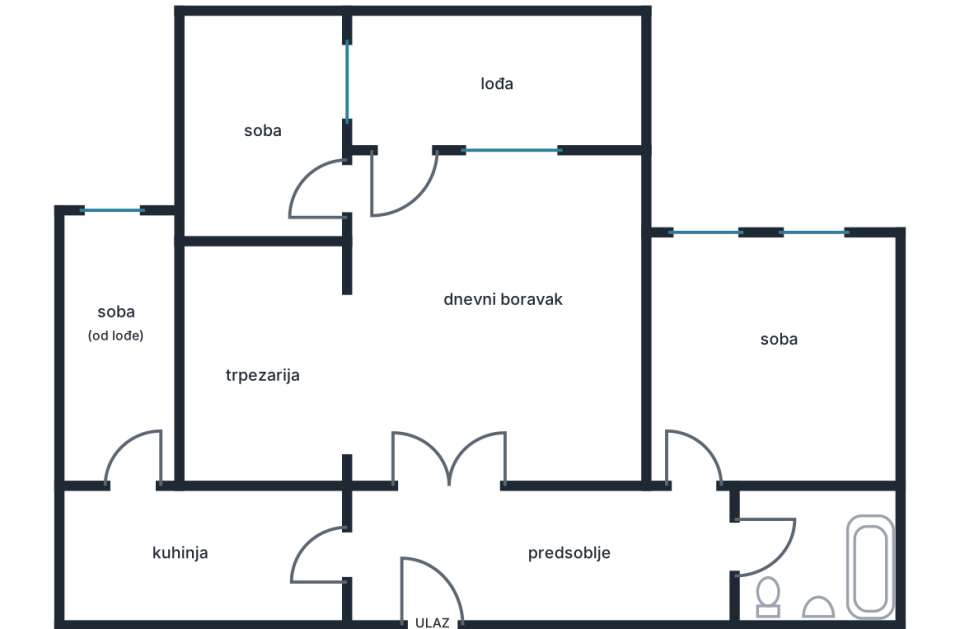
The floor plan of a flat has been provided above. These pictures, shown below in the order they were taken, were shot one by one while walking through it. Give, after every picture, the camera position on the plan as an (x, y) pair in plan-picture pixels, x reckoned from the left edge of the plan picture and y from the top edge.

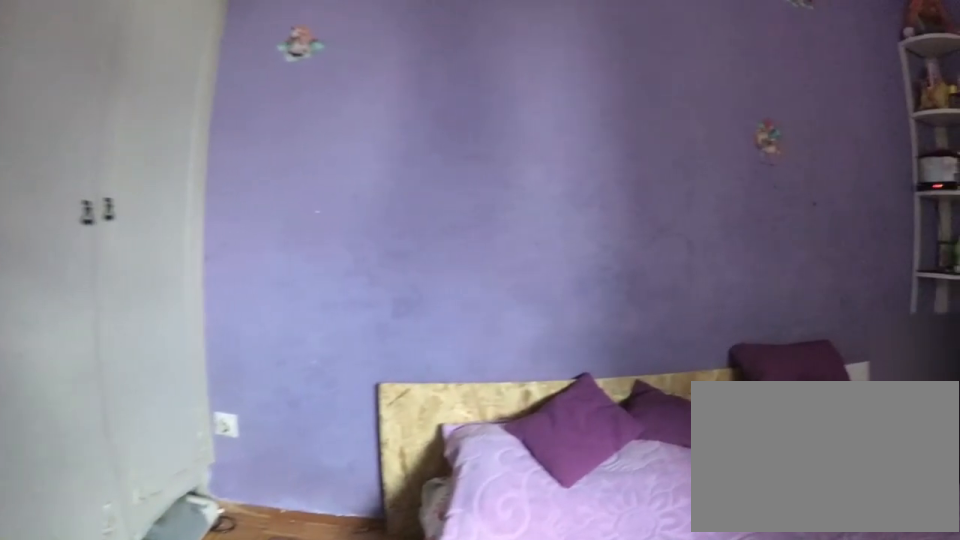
(308, 219)
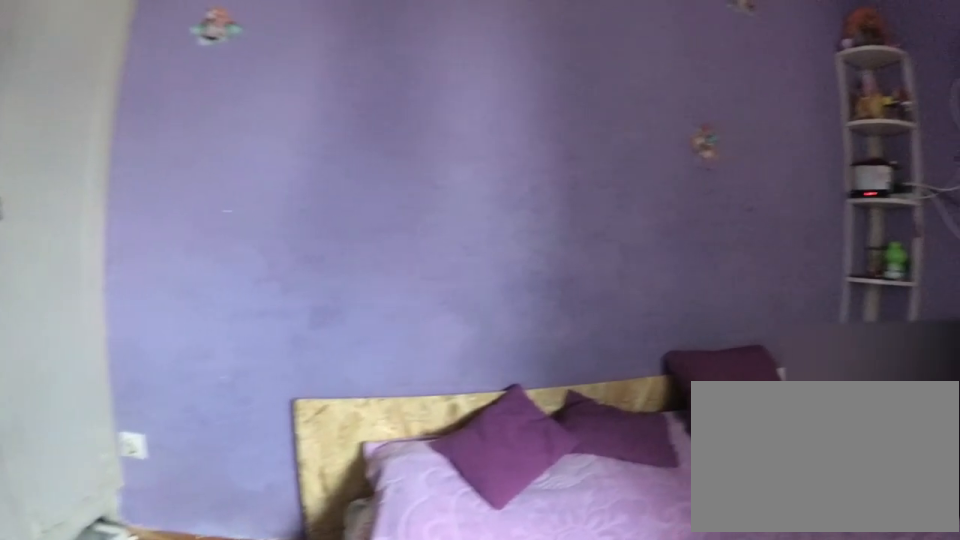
(308, 222)
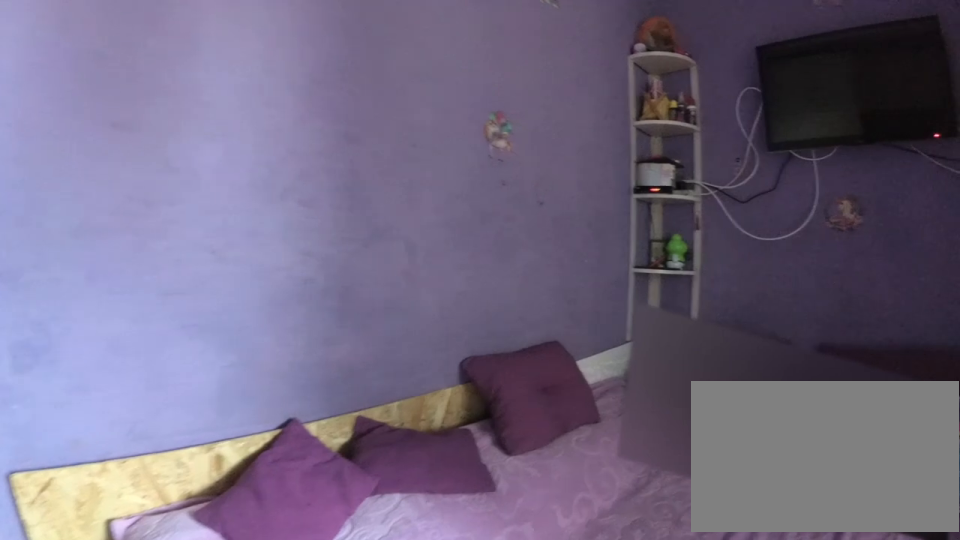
(302, 232)
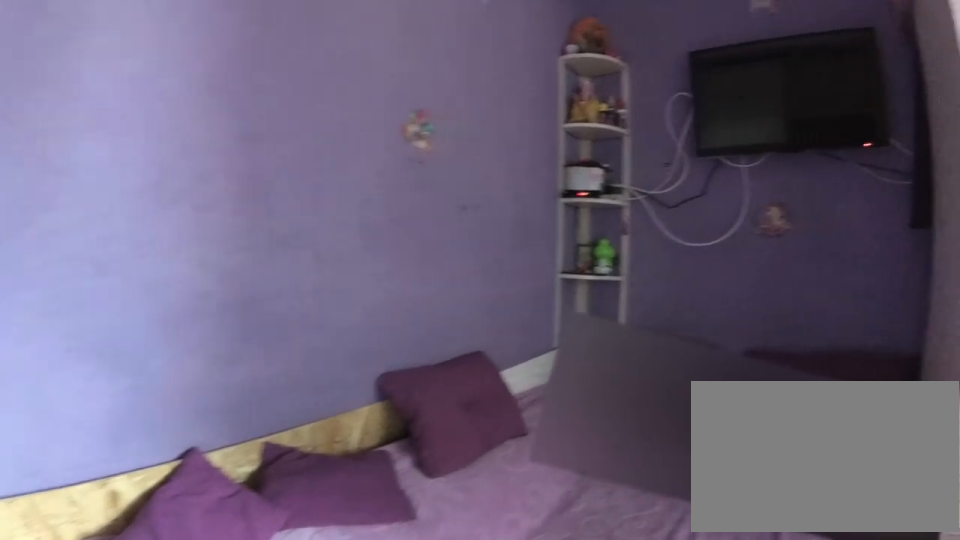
(299, 233)
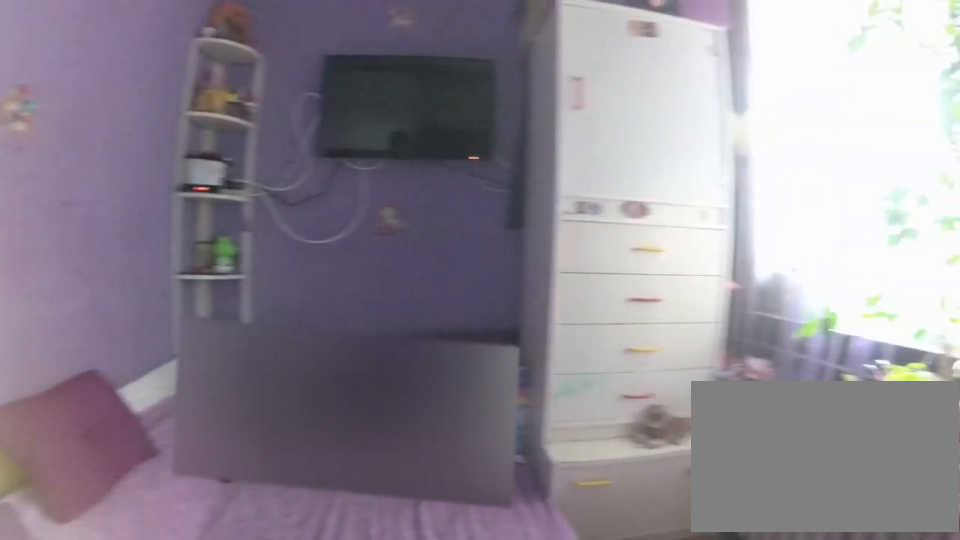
(272, 240)
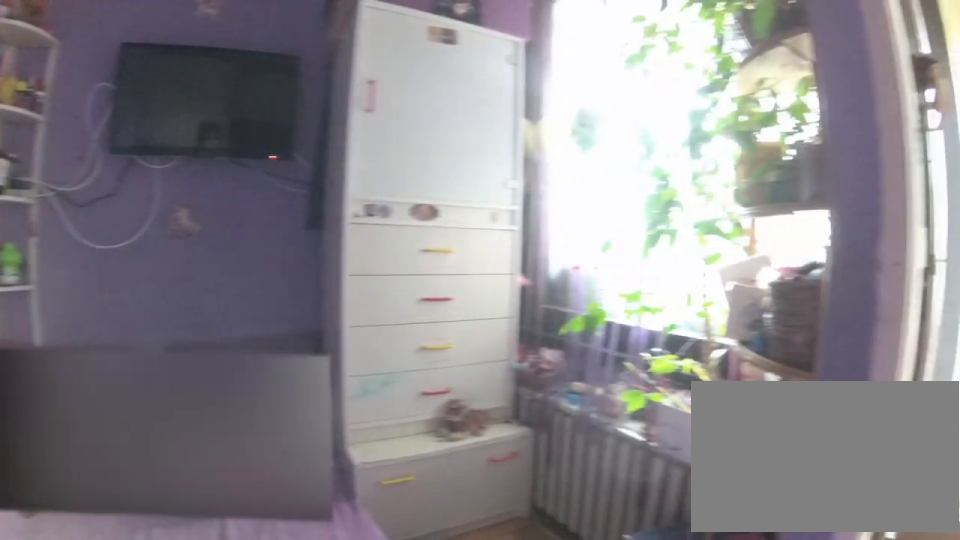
(255, 240)
